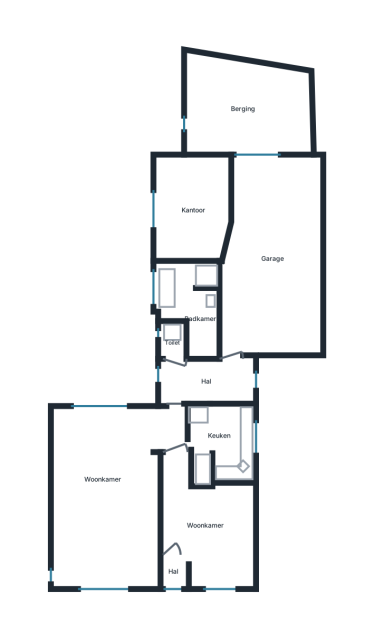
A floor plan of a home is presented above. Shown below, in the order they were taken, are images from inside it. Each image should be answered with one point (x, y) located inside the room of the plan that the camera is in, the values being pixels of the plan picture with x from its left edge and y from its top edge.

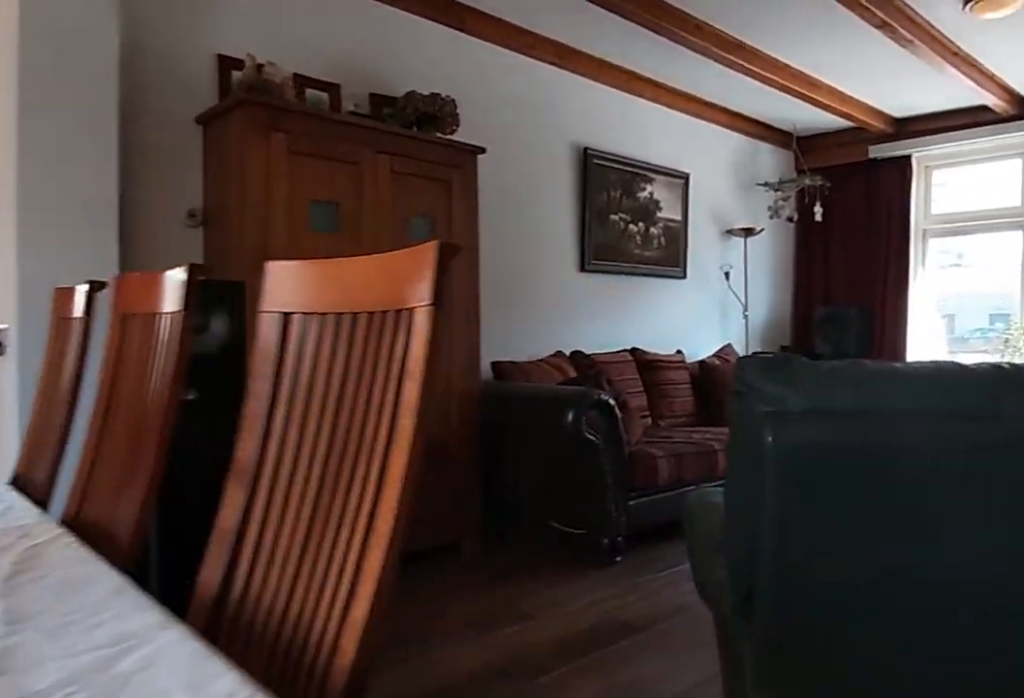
(61, 498)
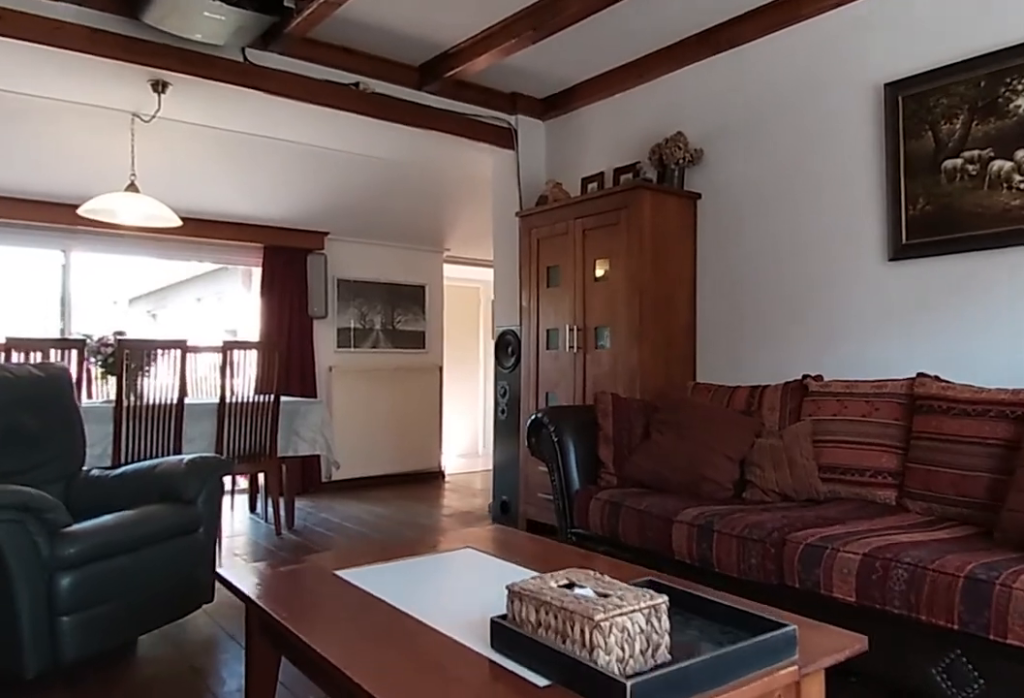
(104, 585)
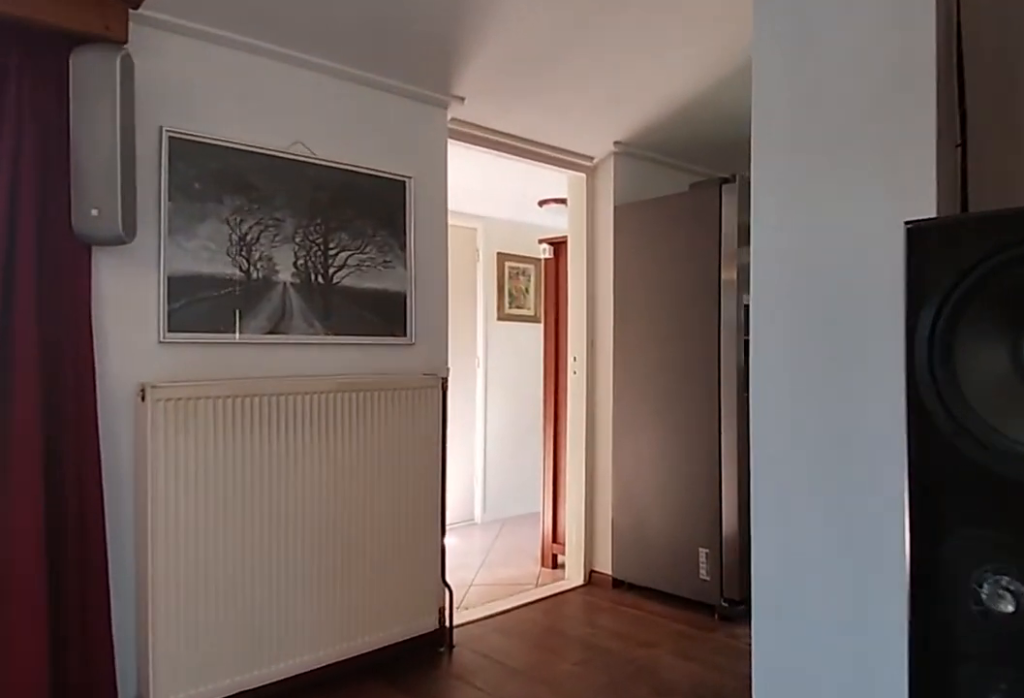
(104, 585)
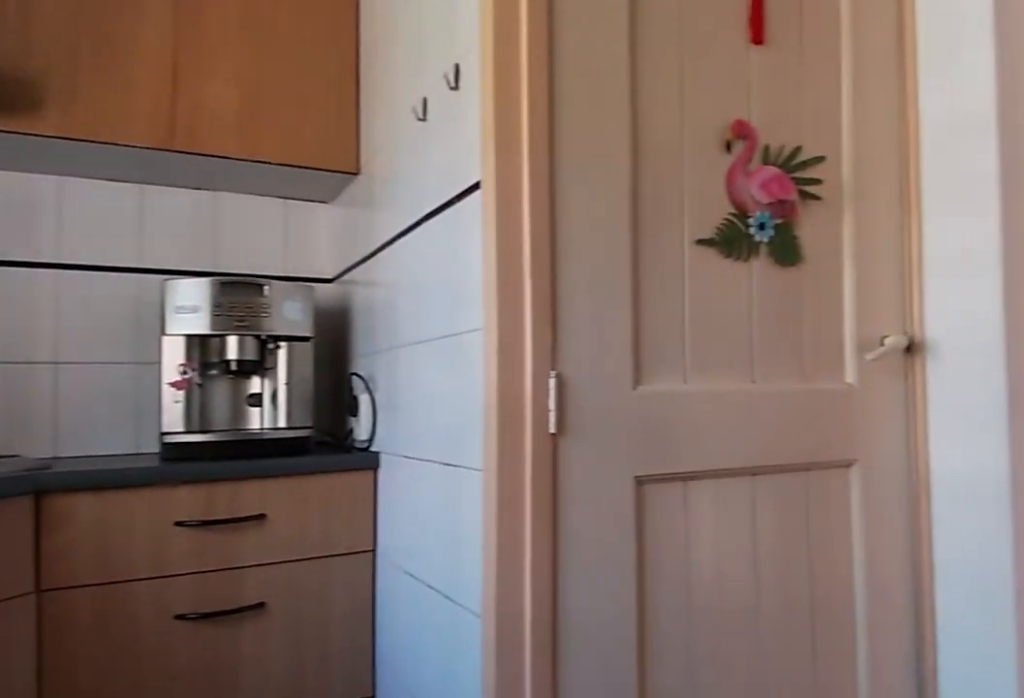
(223, 437)
